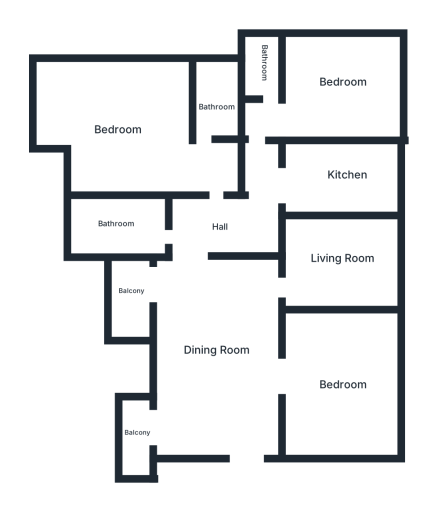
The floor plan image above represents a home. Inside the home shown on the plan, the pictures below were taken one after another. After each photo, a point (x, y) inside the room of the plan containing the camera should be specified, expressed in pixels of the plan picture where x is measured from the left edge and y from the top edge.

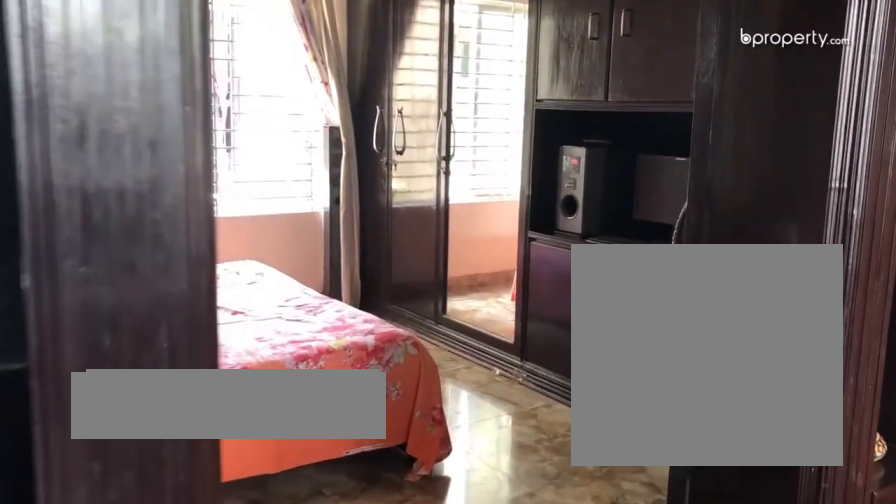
(354, 387)
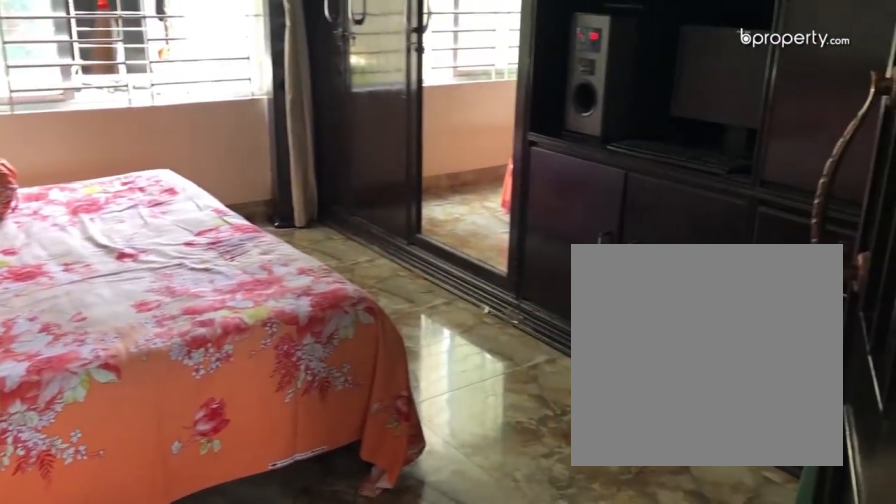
(353, 386)
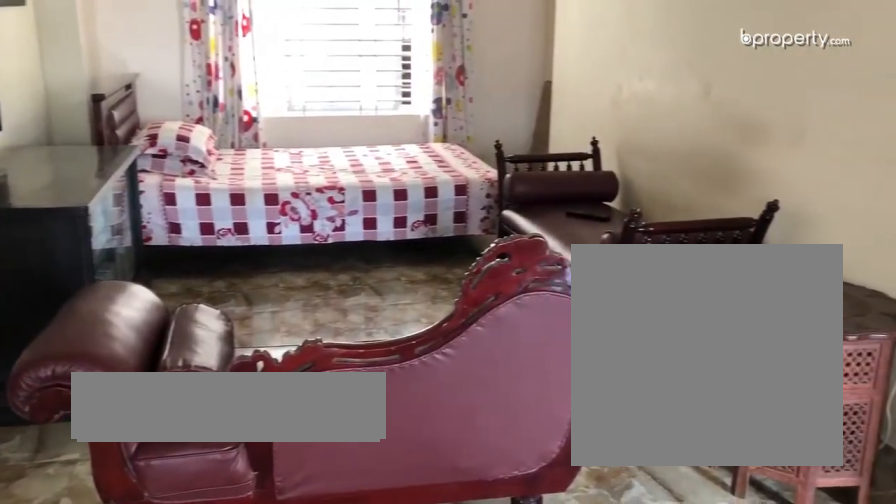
(339, 259)
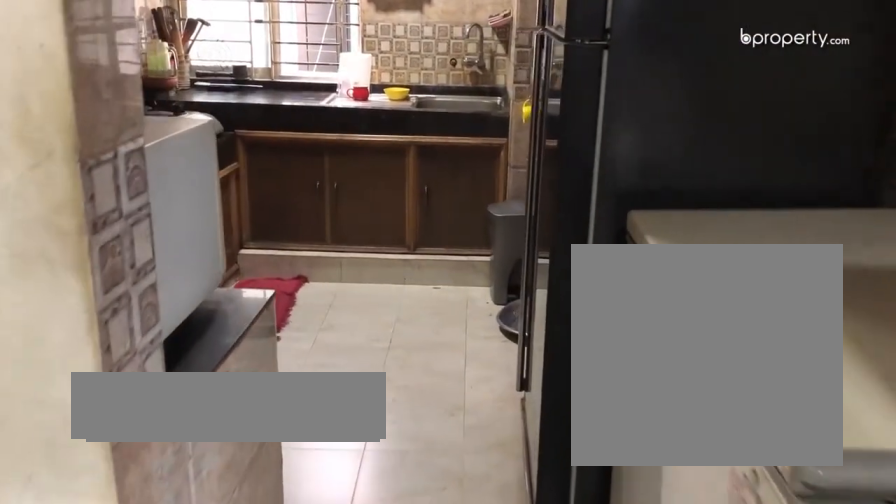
(349, 175)
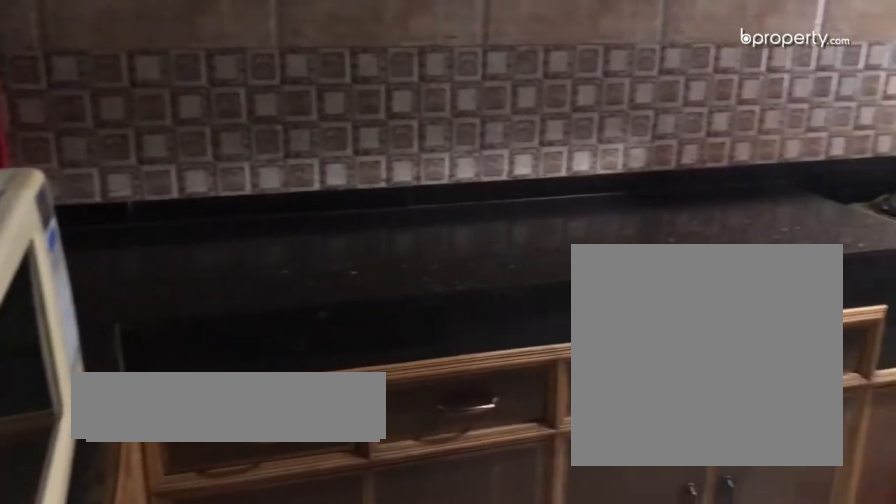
(349, 175)
